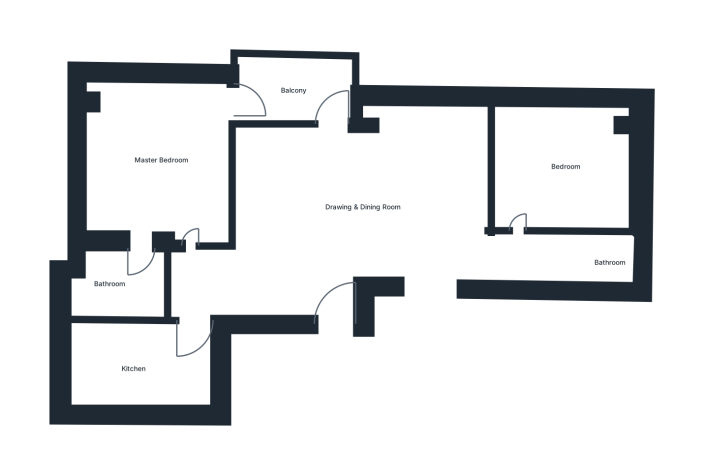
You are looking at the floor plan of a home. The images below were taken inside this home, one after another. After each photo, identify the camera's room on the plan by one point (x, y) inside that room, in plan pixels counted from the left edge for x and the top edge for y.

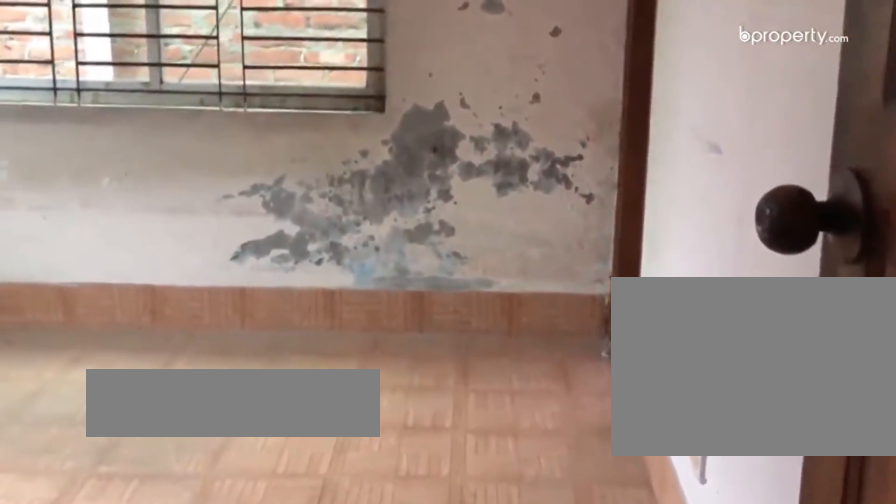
(156, 164)
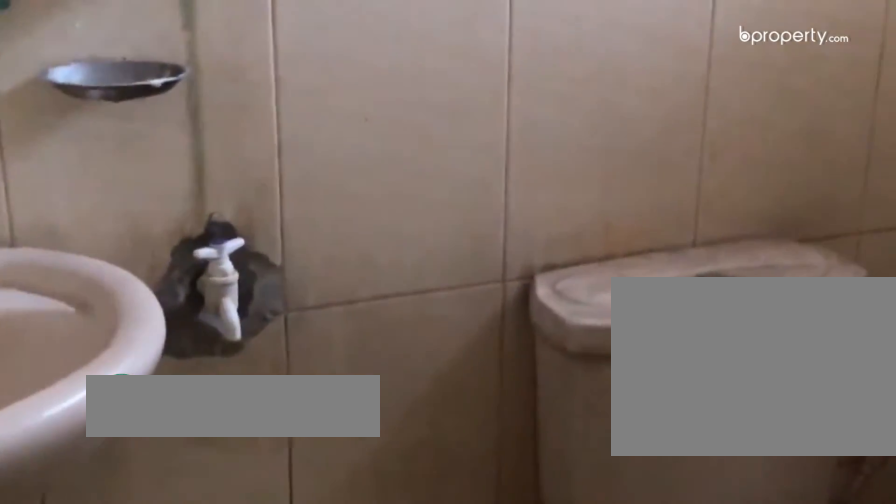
(128, 282)
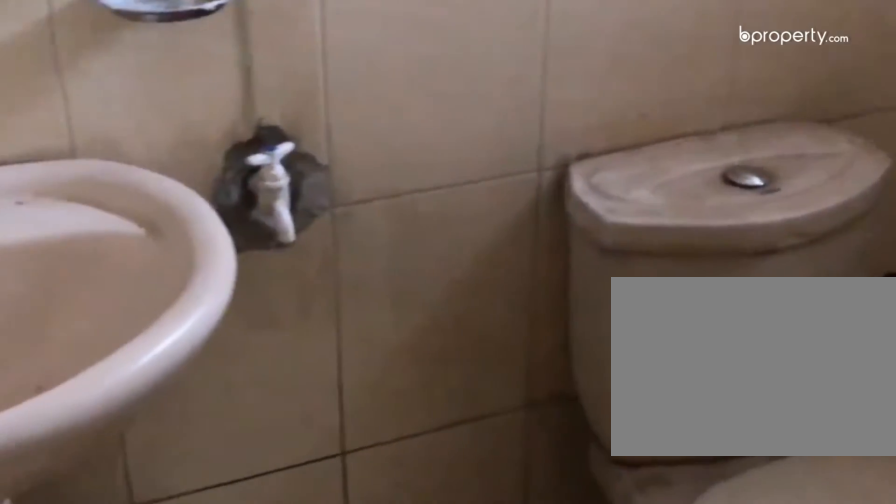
(128, 282)
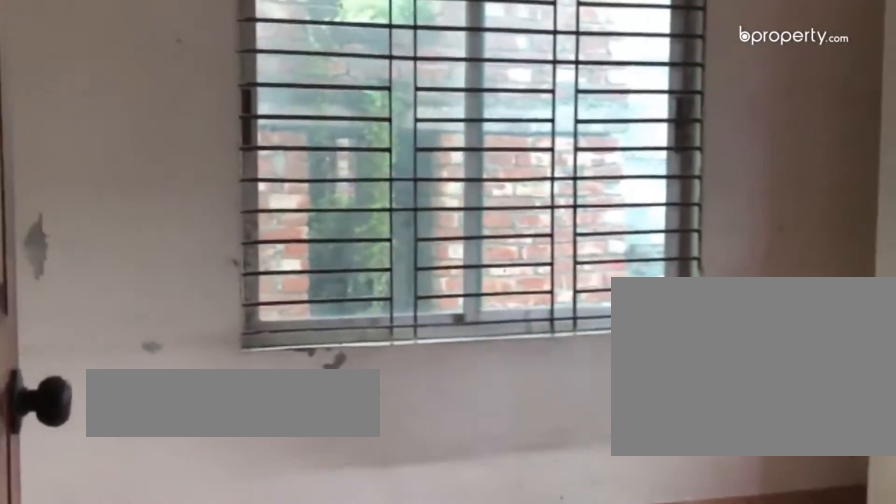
(557, 169)
